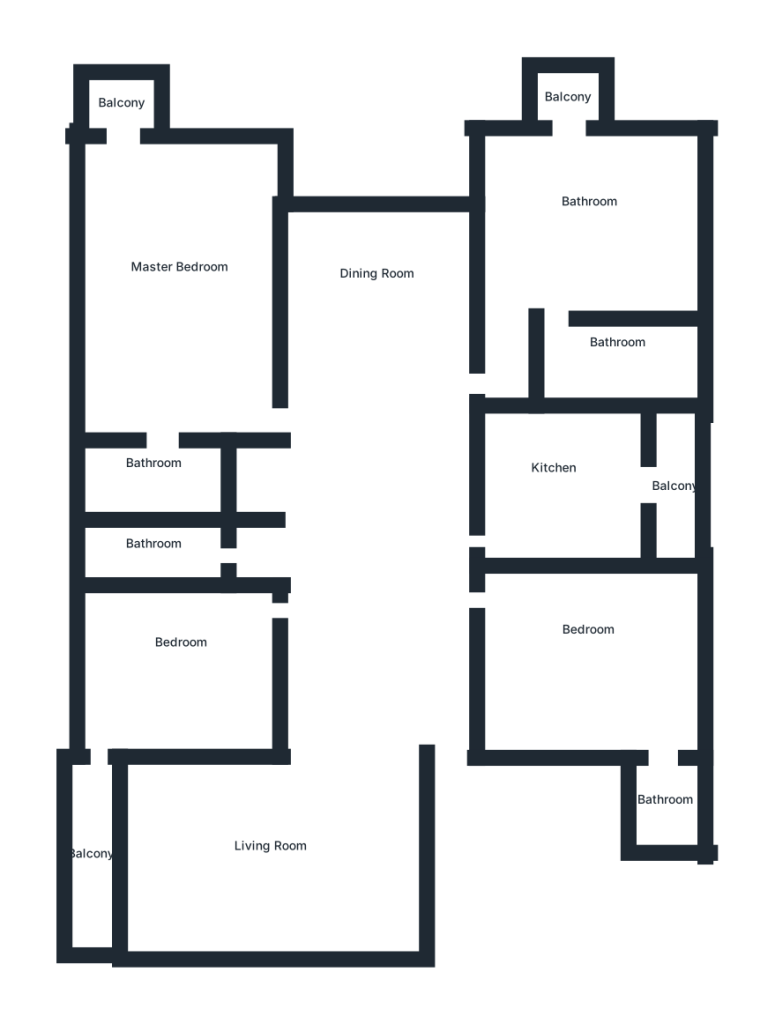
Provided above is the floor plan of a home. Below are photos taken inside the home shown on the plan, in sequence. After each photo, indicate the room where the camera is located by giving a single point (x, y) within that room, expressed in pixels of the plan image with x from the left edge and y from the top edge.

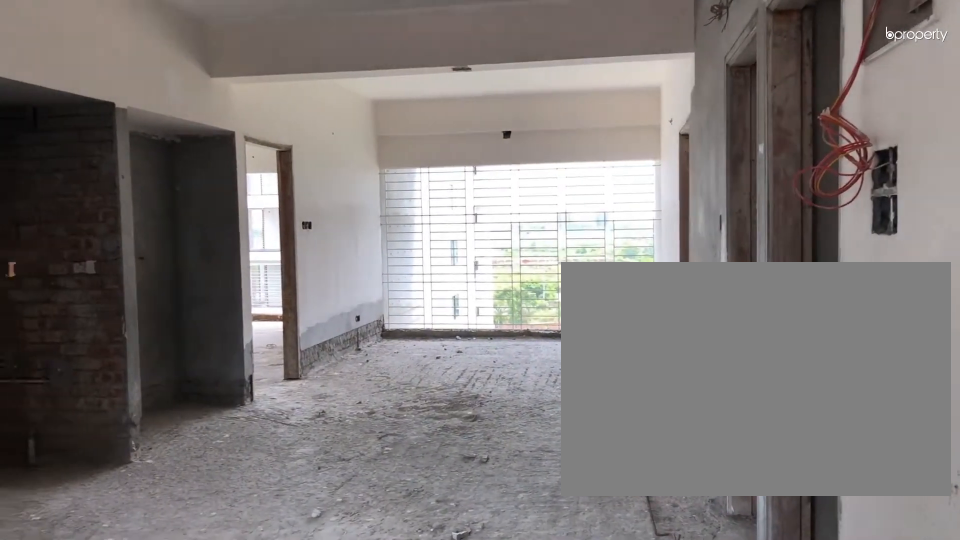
(373, 615)
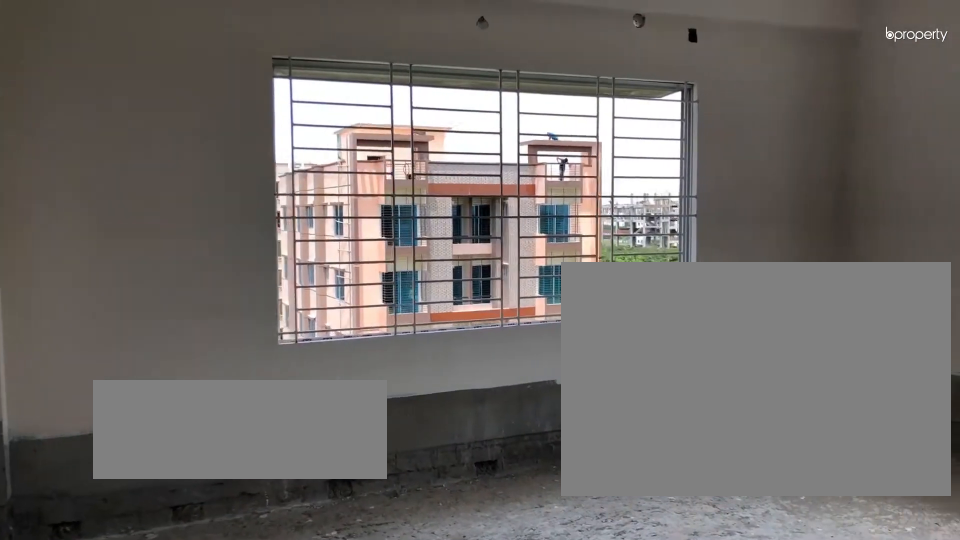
(270, 849)
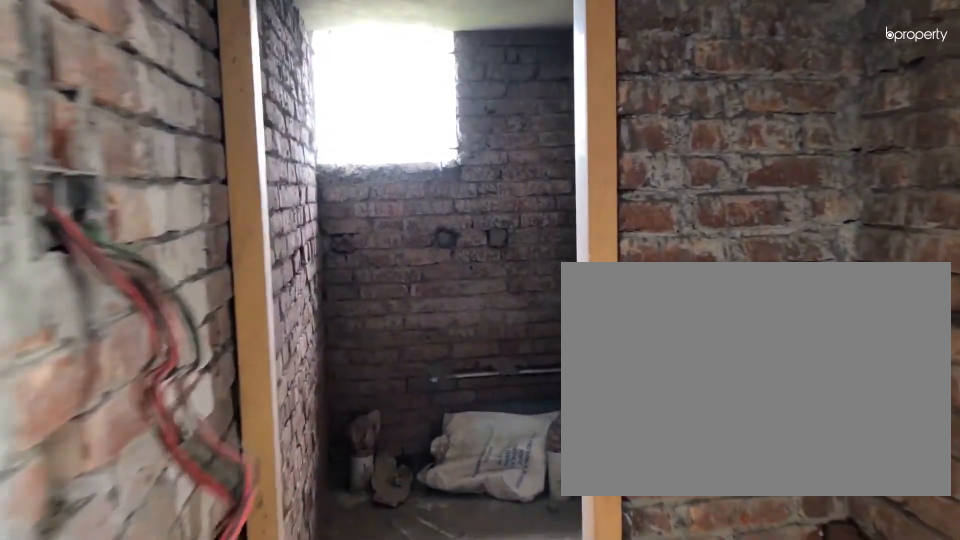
(276, 552)
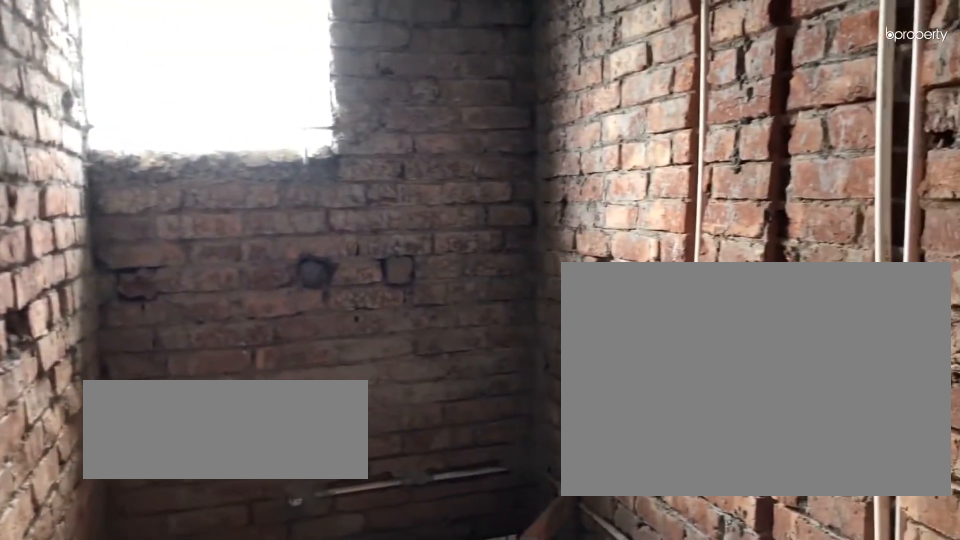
(158, 551)
